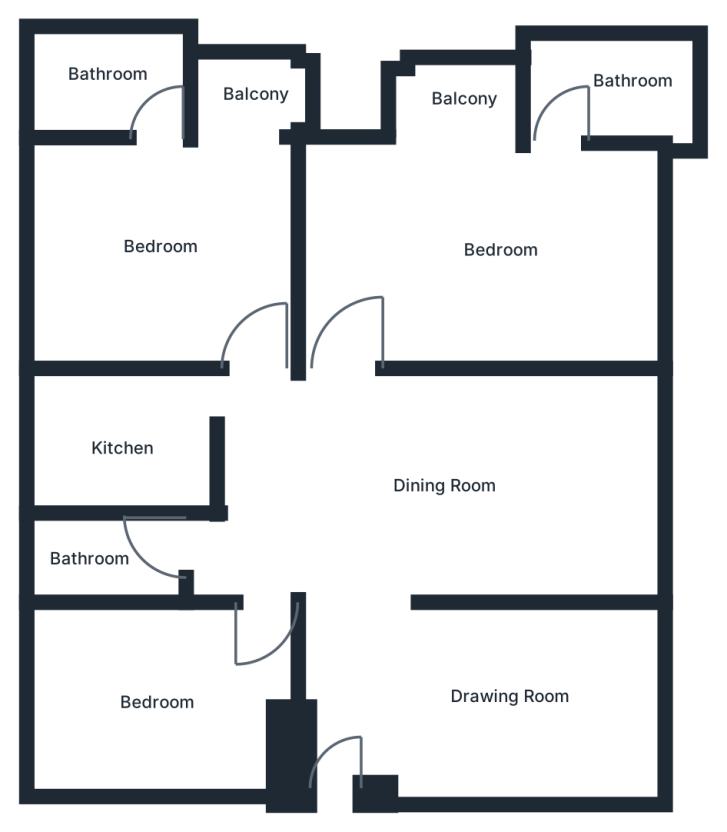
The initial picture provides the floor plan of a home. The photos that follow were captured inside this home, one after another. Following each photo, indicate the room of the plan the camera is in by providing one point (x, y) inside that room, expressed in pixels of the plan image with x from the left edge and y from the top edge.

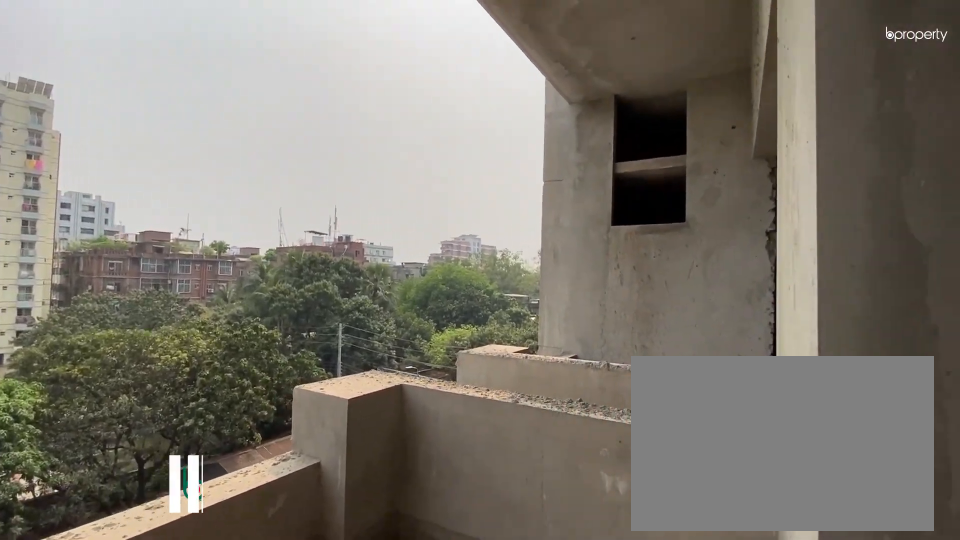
(241, 92)
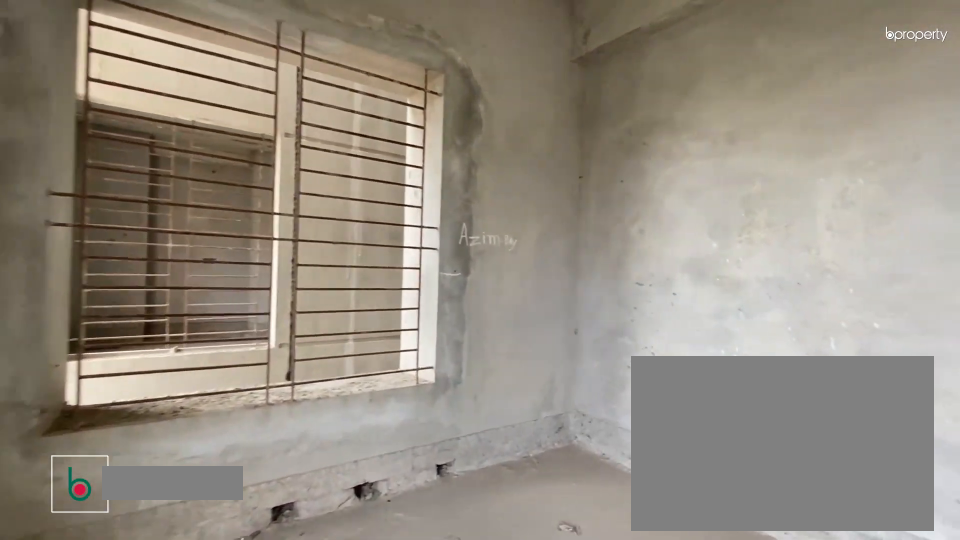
(455, 241)
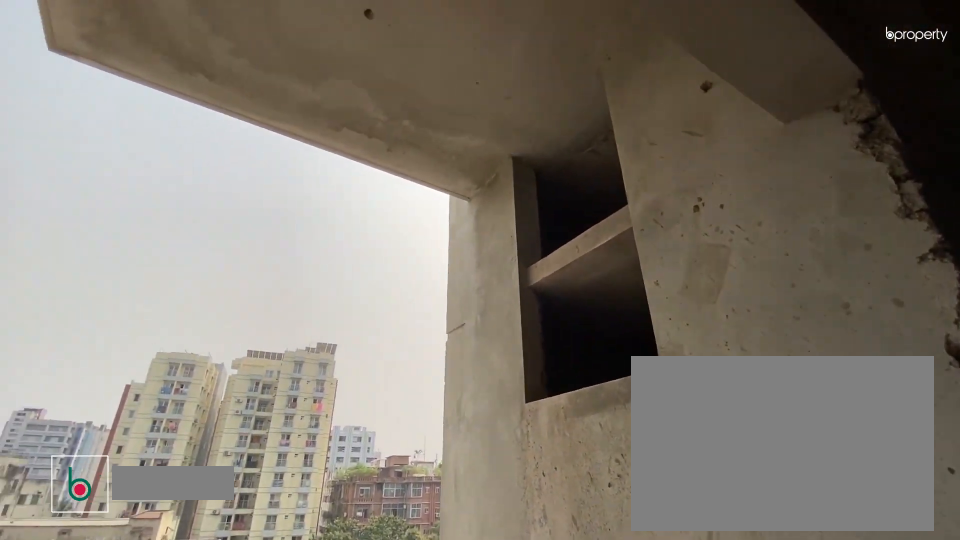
(463, 115)
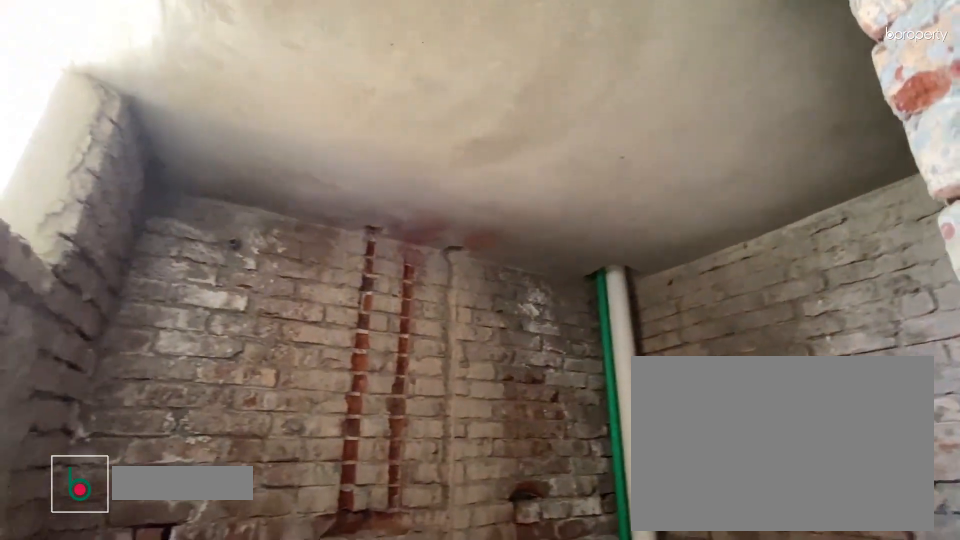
(635, 93)
